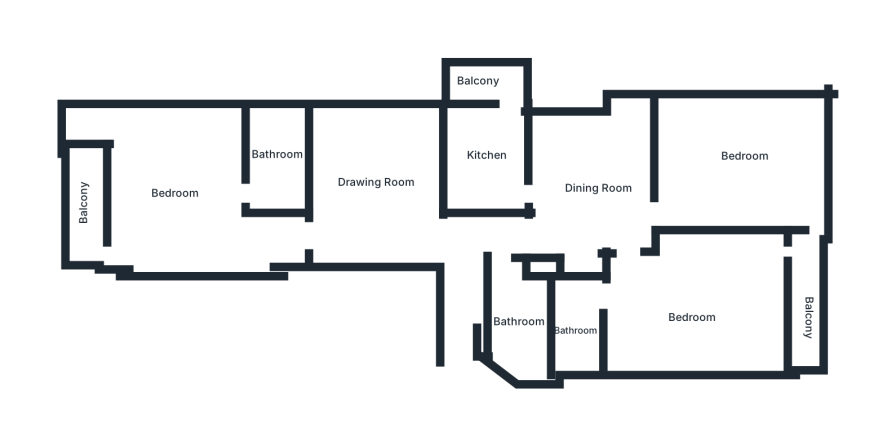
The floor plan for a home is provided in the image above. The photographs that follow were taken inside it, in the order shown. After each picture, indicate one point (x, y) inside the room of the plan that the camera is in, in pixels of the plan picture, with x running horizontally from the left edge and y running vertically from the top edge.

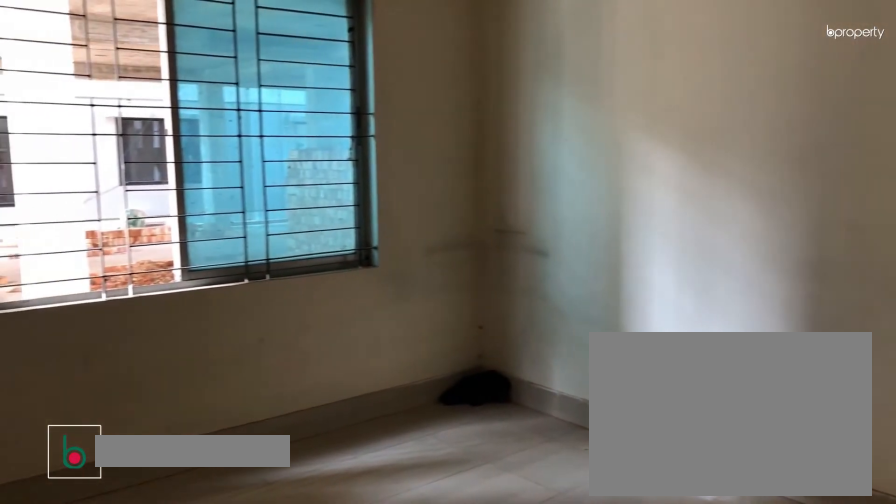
(375, 179)
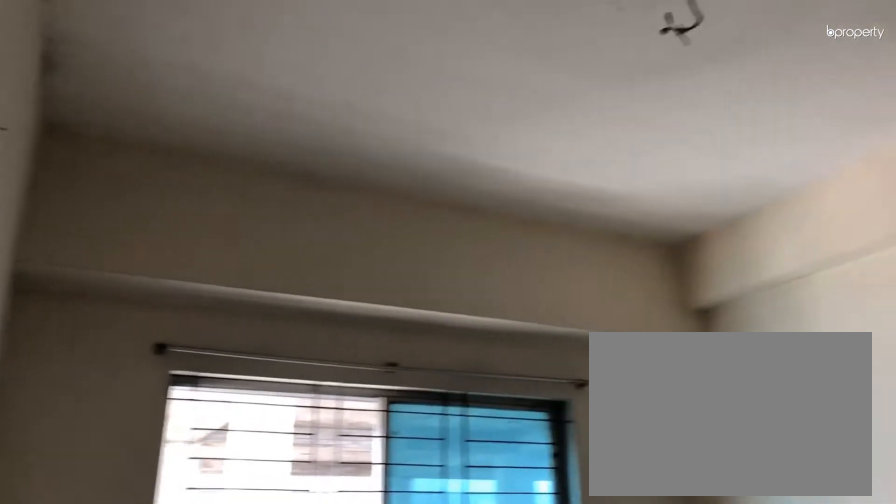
(375, 179)
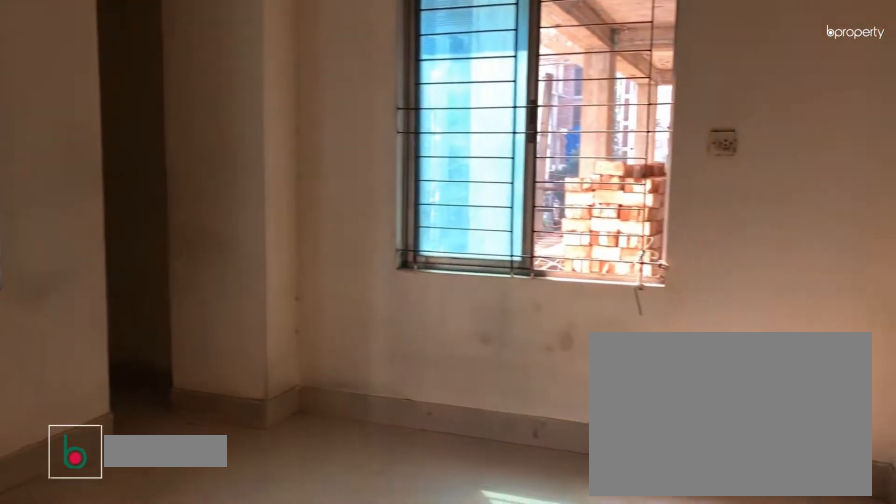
(177, 194)
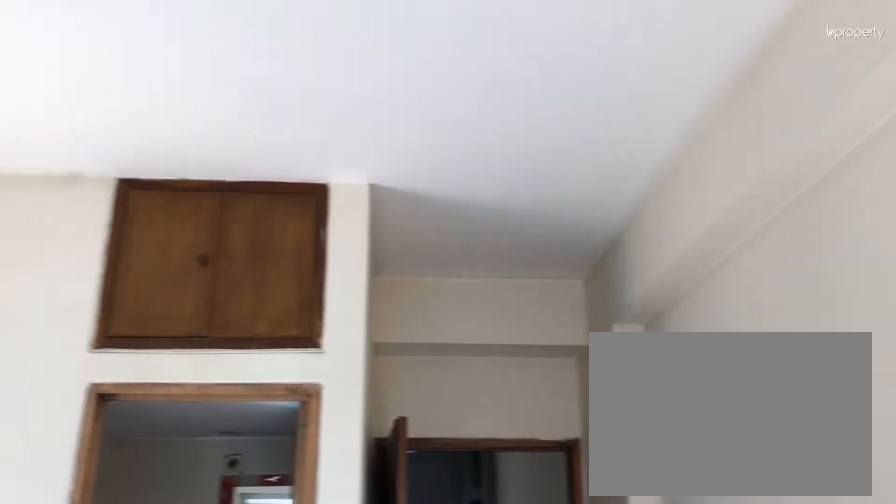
(177, 194)
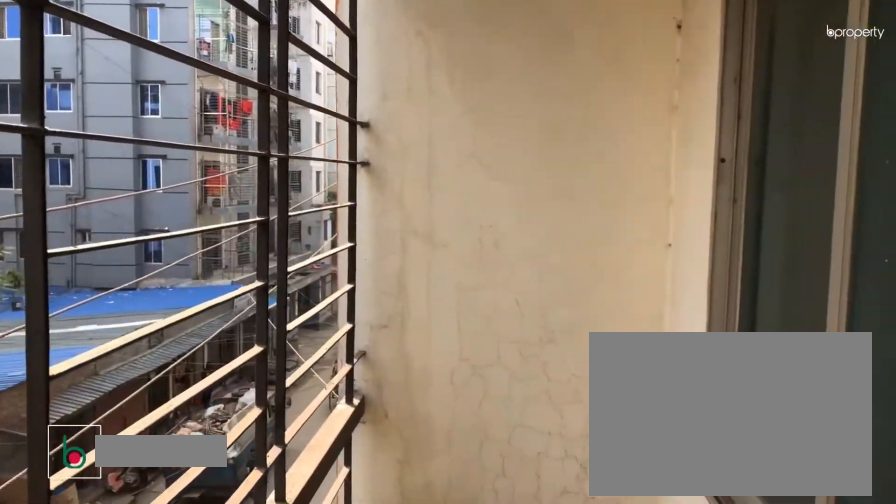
(86, 196)
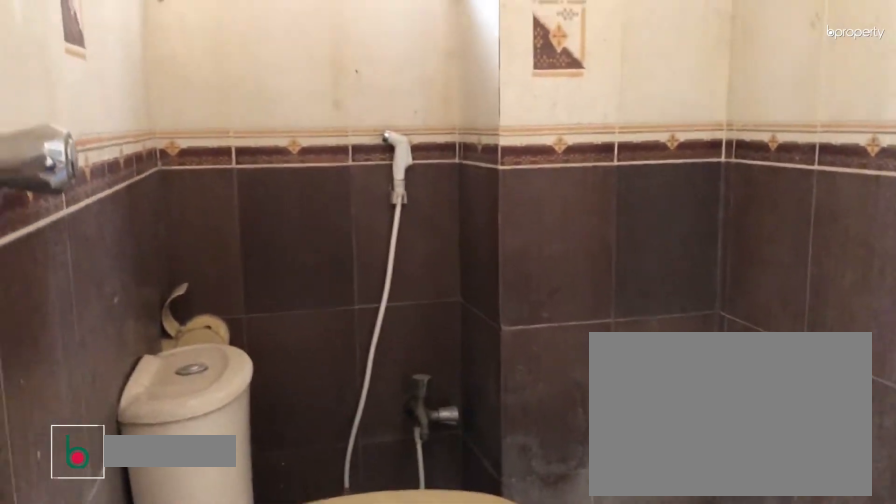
(275, 162)
